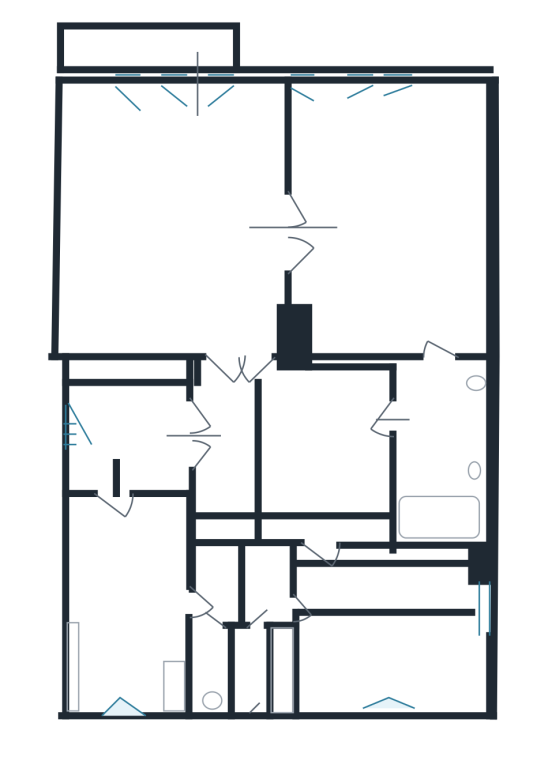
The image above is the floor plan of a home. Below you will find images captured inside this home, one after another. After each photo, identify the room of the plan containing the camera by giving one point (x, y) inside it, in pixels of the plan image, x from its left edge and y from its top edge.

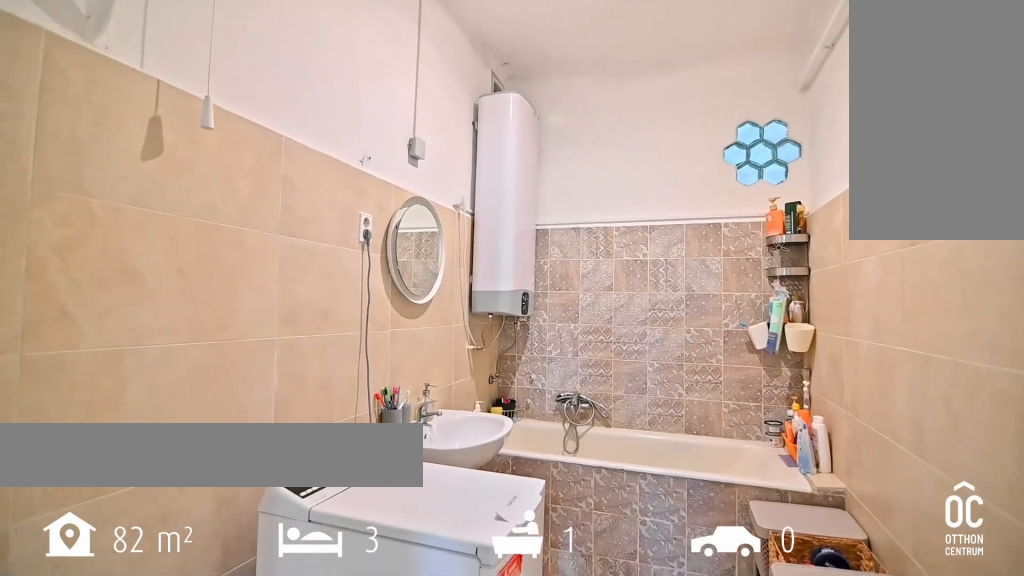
(435, 455)
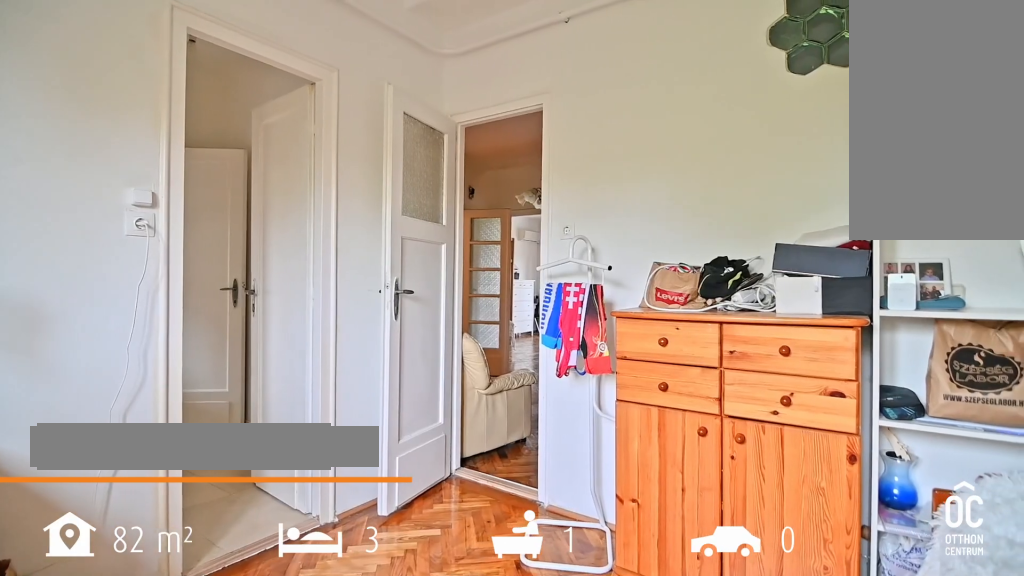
(388, 628)
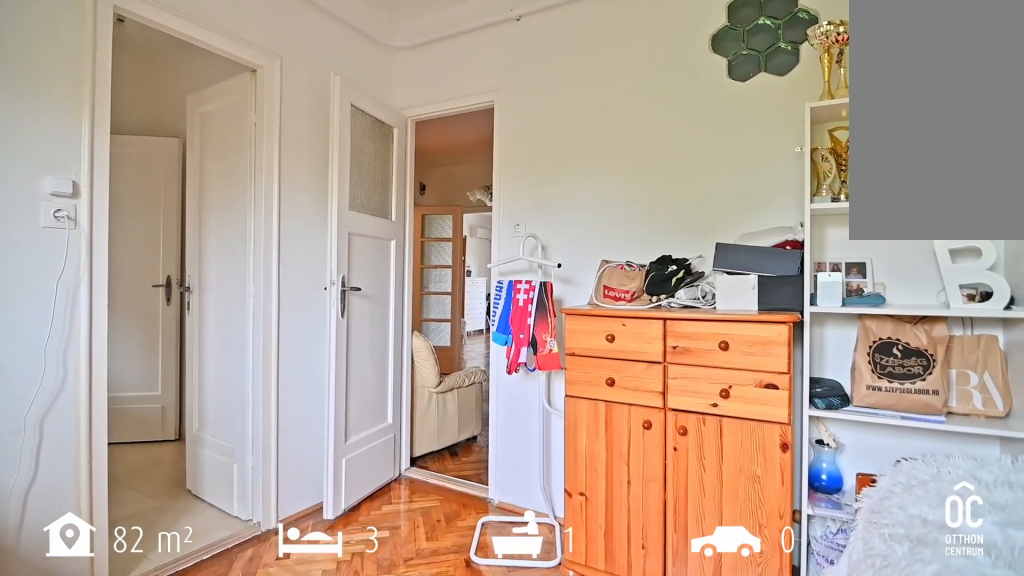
(388, 628)
